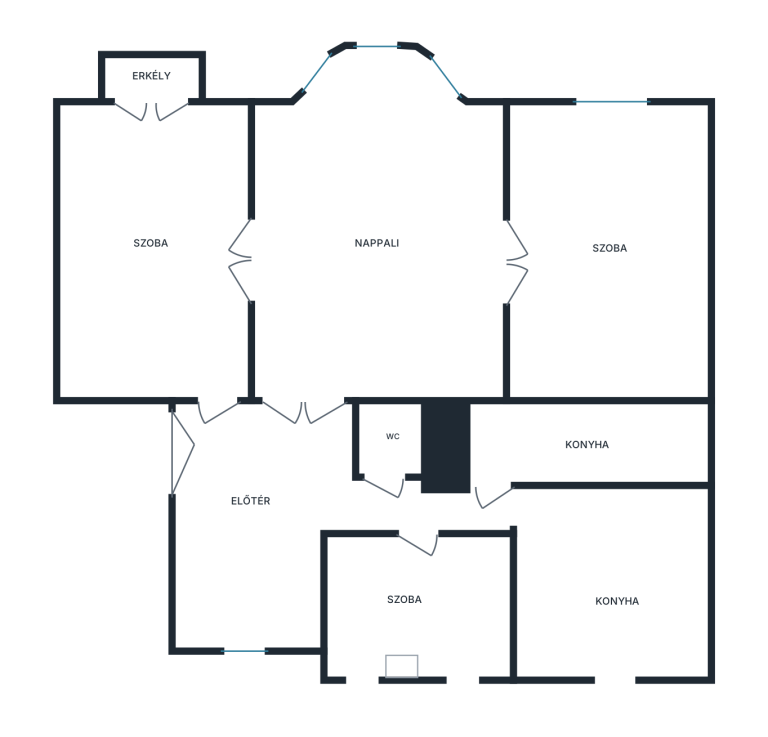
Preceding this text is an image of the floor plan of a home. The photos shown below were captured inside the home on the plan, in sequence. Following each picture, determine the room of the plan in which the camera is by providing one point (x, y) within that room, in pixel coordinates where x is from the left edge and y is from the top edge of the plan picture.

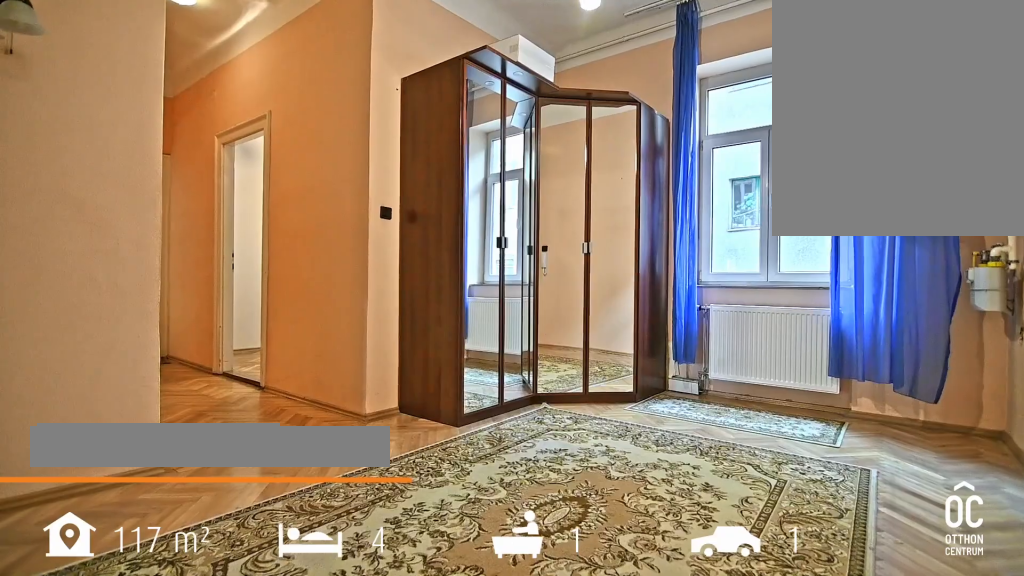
(257, 520)
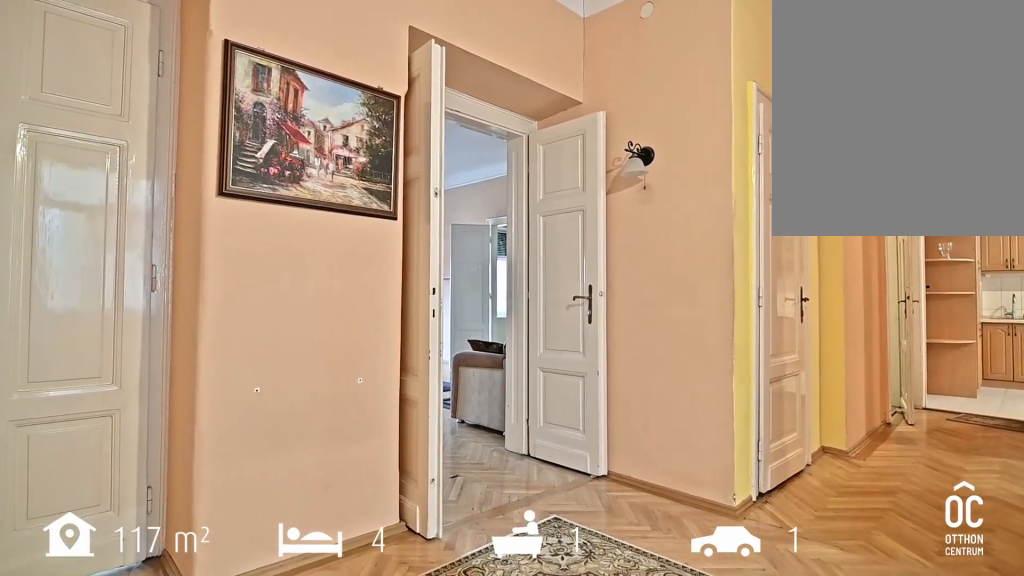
(257, 520)
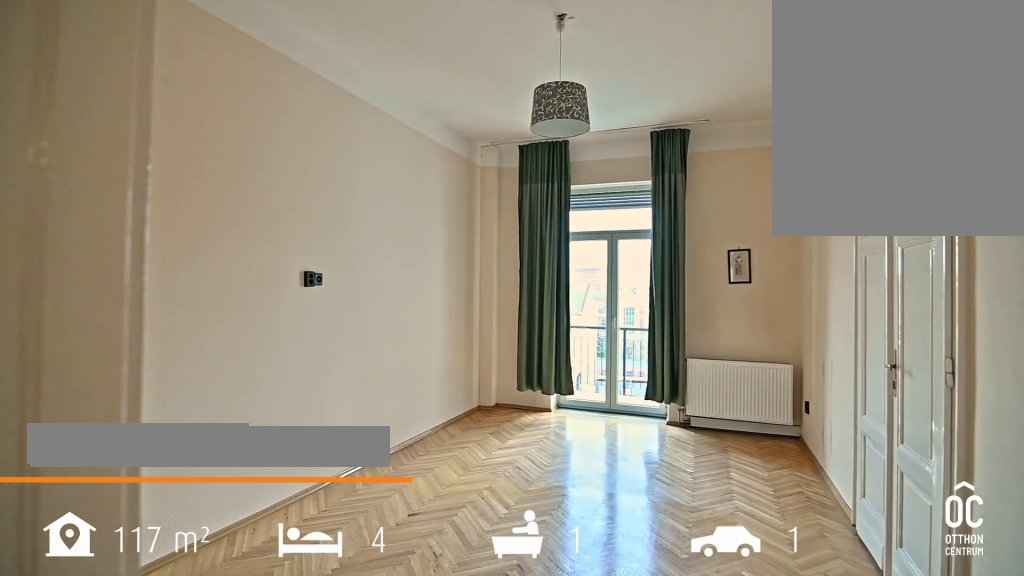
(157, 258)
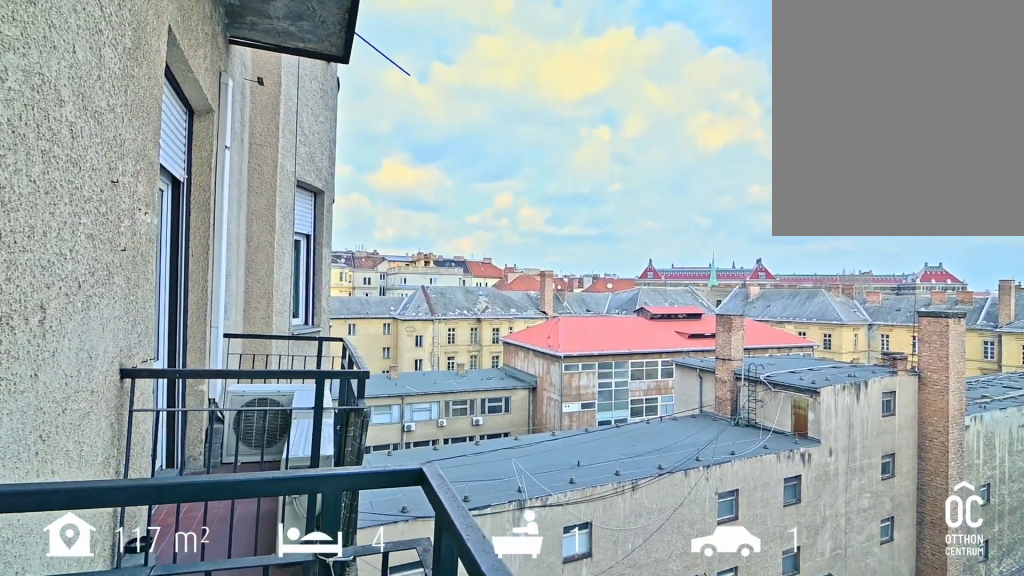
(157, 79)
